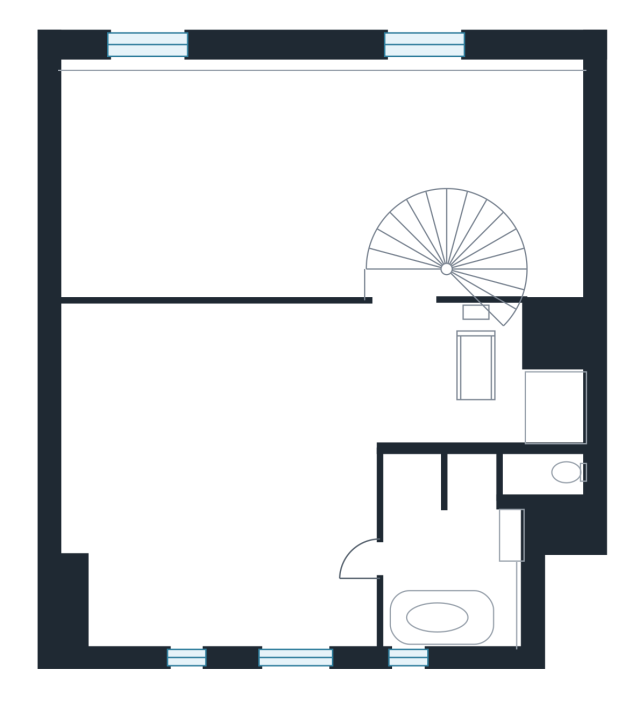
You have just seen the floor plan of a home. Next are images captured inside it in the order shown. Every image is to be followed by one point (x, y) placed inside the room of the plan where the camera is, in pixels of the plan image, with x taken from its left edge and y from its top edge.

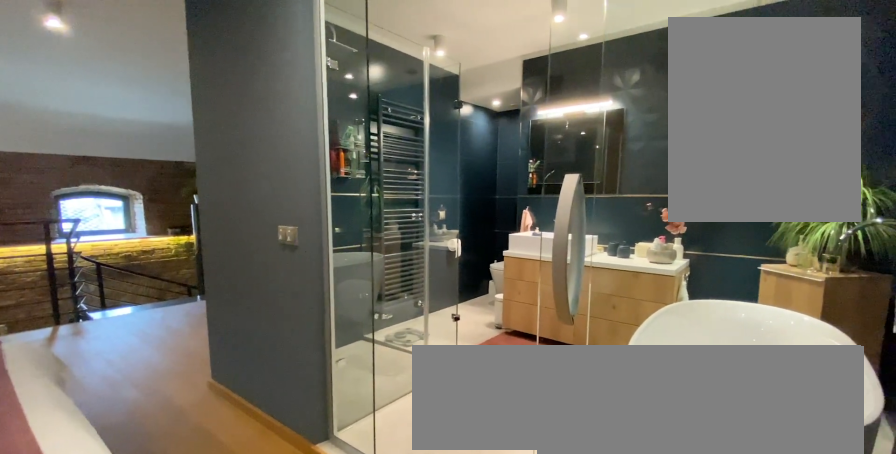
(266, 491)
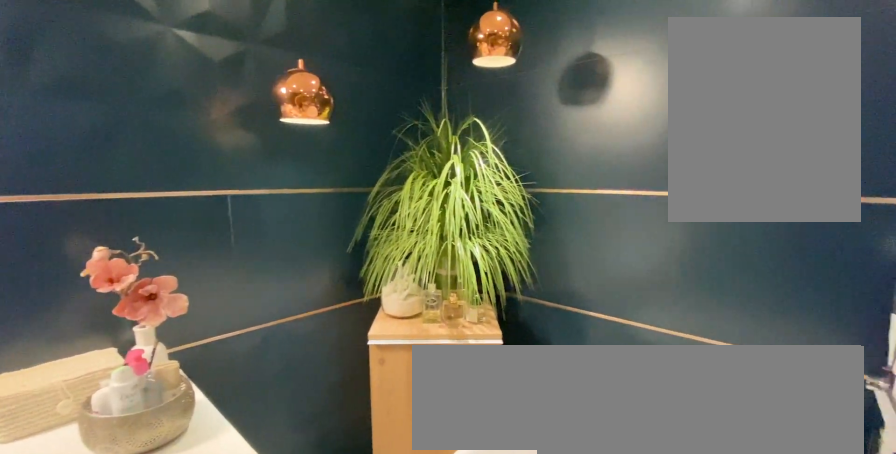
(441, 531)
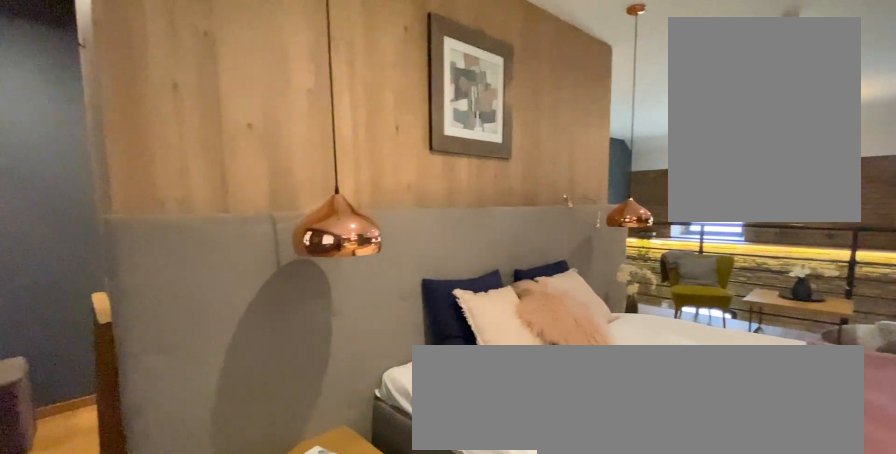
(266, 491)
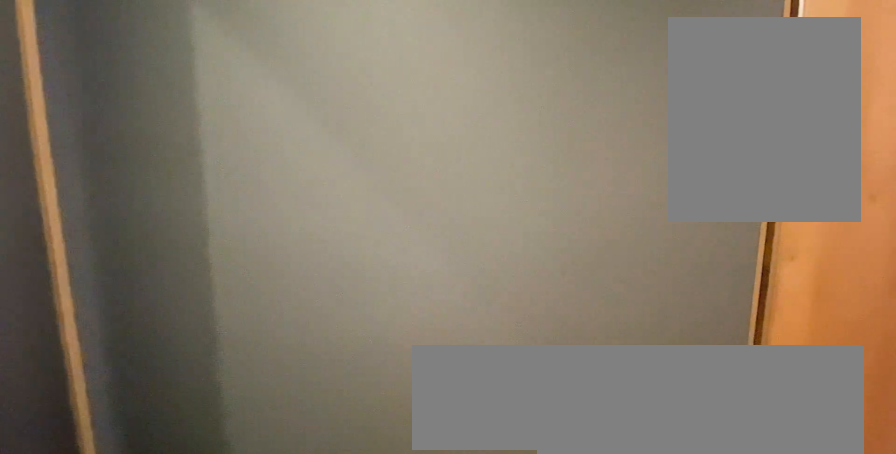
(266, 491)
